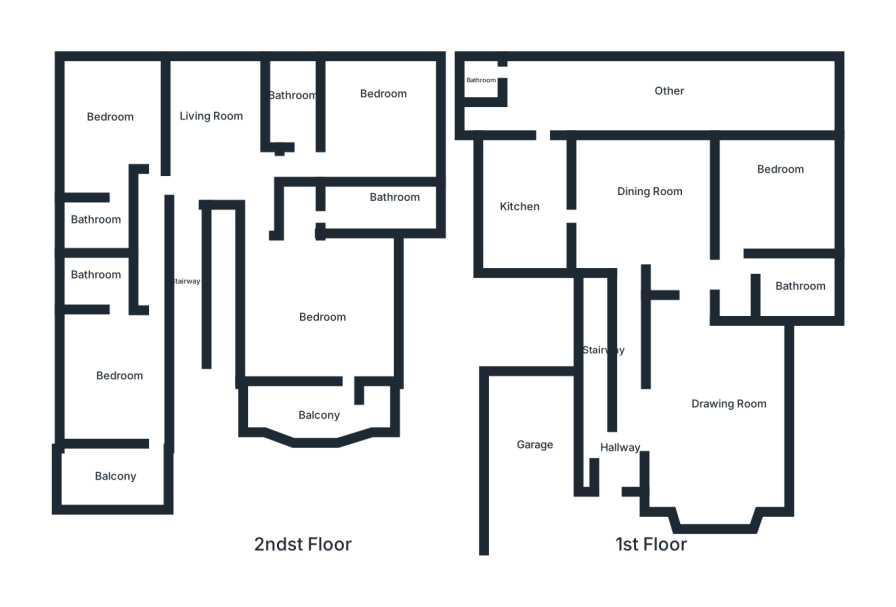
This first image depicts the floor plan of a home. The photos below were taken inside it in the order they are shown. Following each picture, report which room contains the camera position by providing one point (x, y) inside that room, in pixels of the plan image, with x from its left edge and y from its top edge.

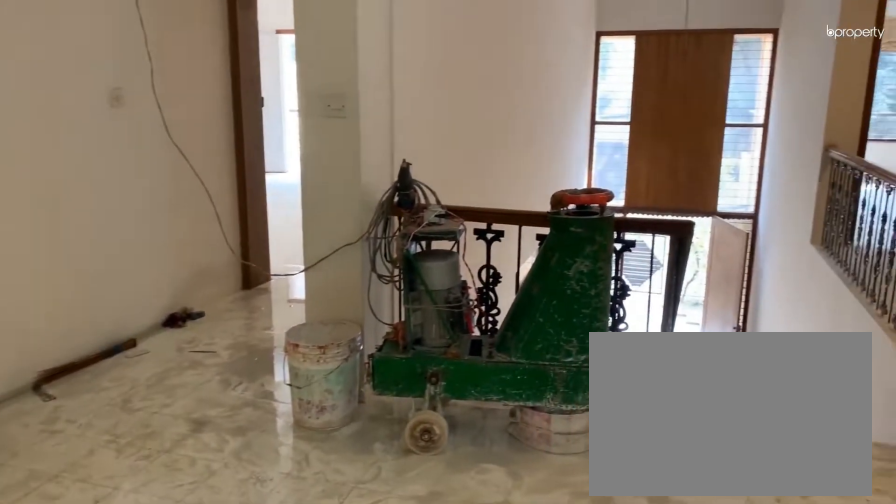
(212, 117)
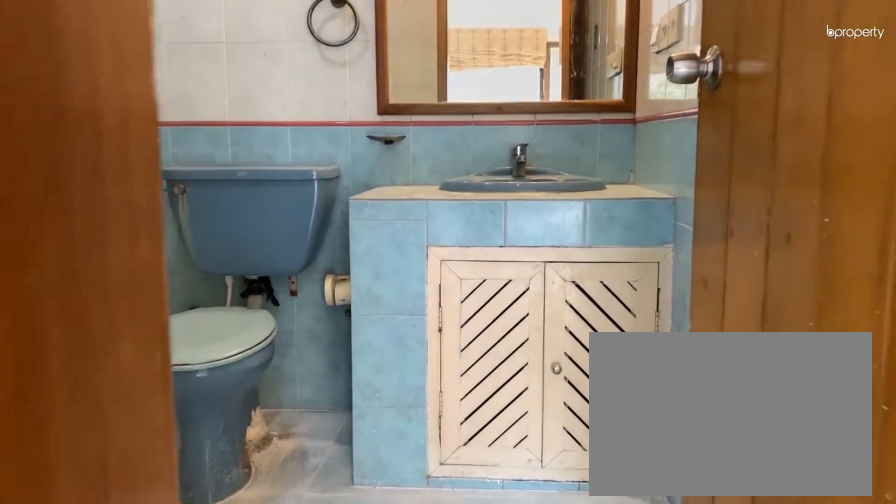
(102, 294)
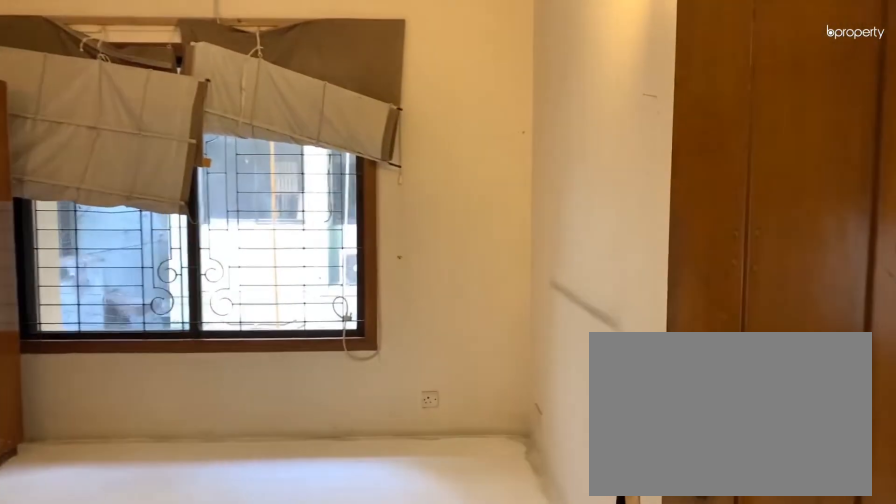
(139, 143)
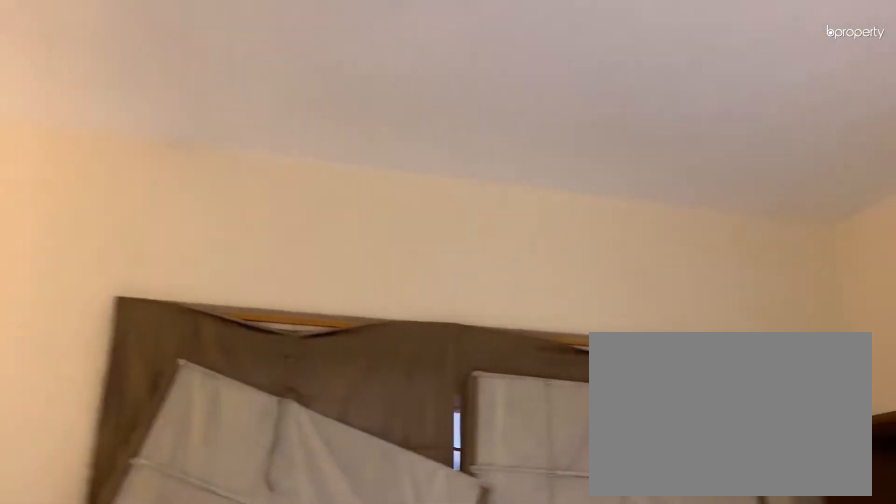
(109, 118)
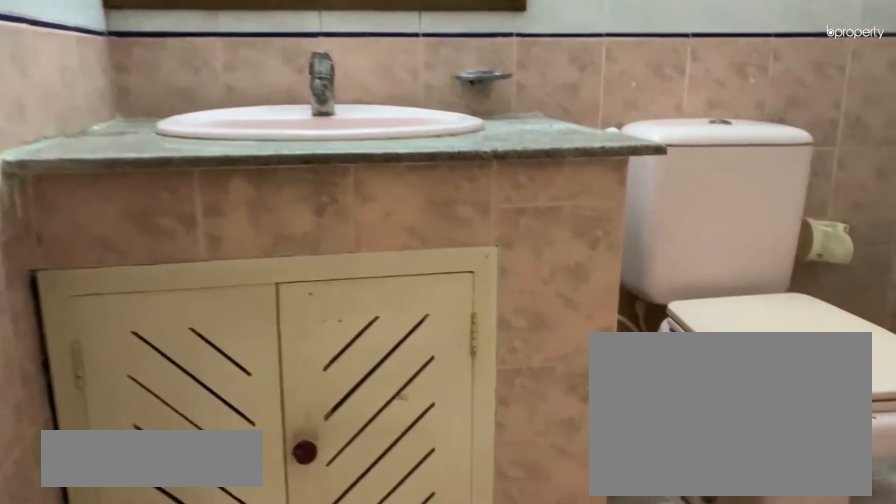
(89, 232)
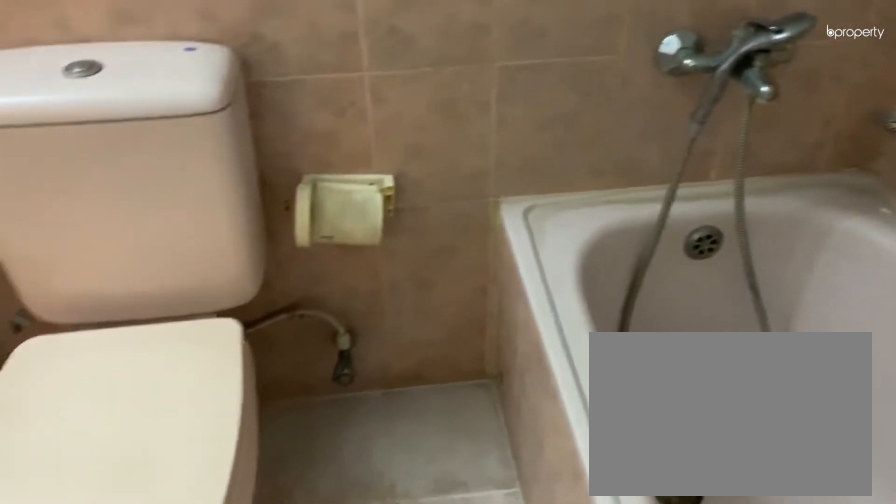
(89, 232)
